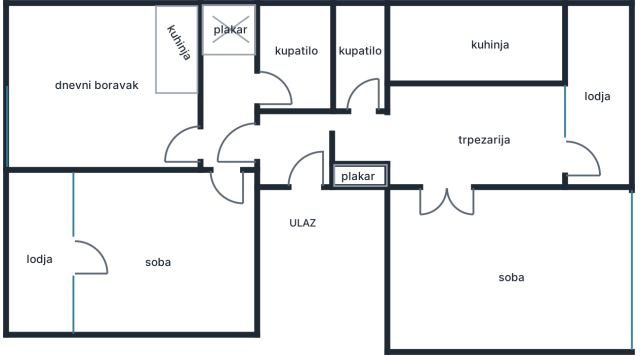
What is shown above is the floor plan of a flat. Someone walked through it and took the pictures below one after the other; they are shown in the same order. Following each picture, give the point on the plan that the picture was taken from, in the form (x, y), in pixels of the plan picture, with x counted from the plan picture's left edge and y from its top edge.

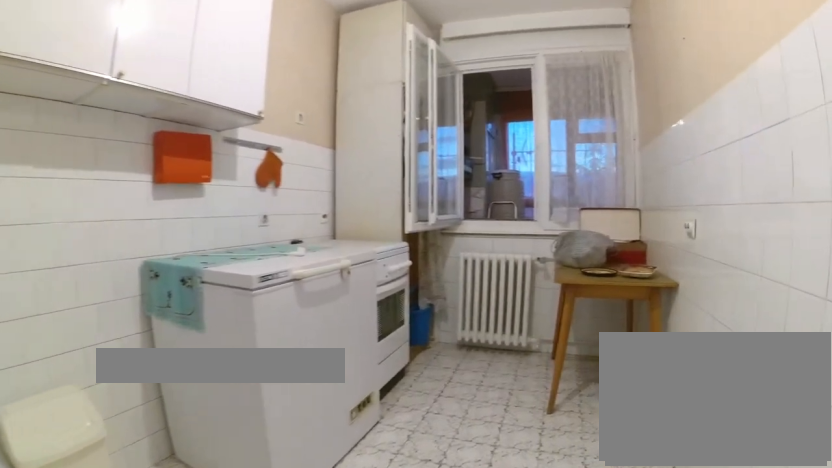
(407, 58)
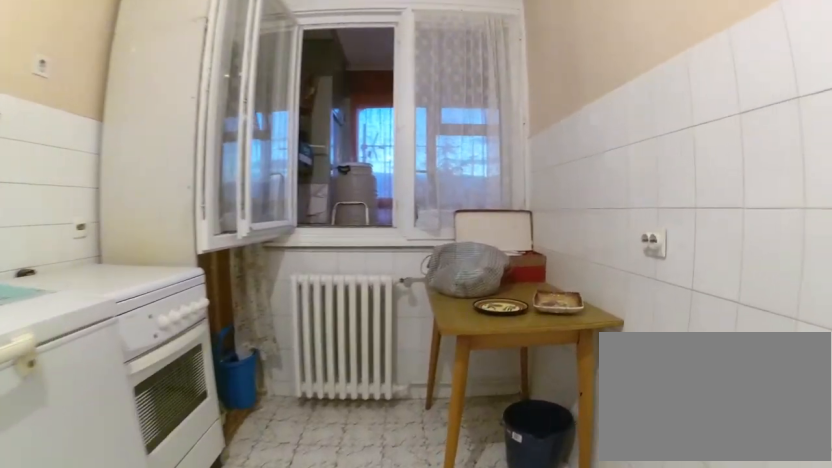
(442, 48)
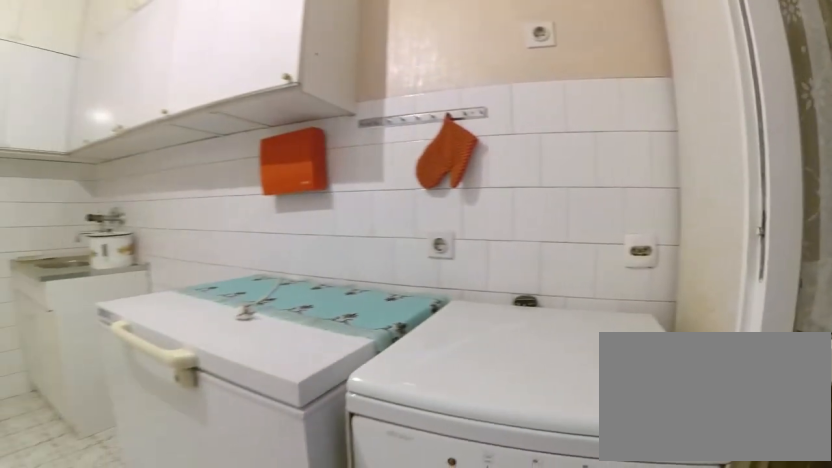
(536, 67)
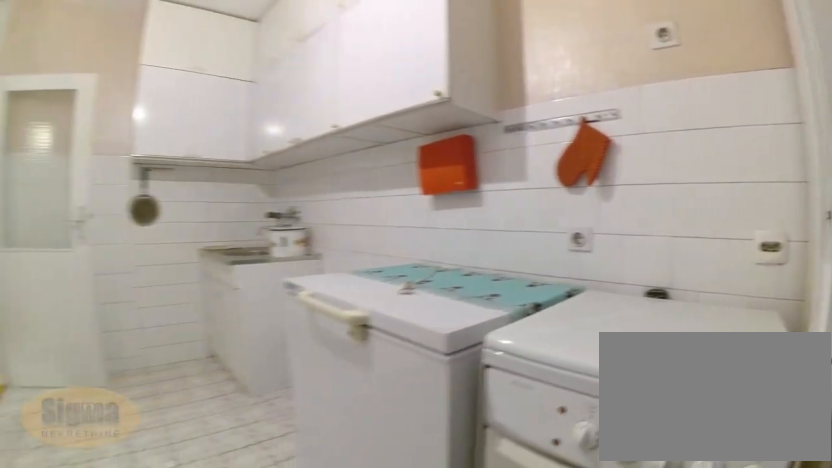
(541, 64)
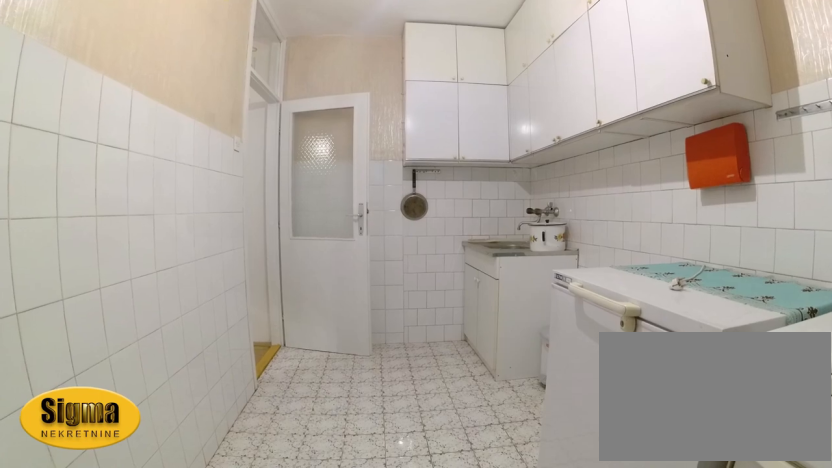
(535, 50)
